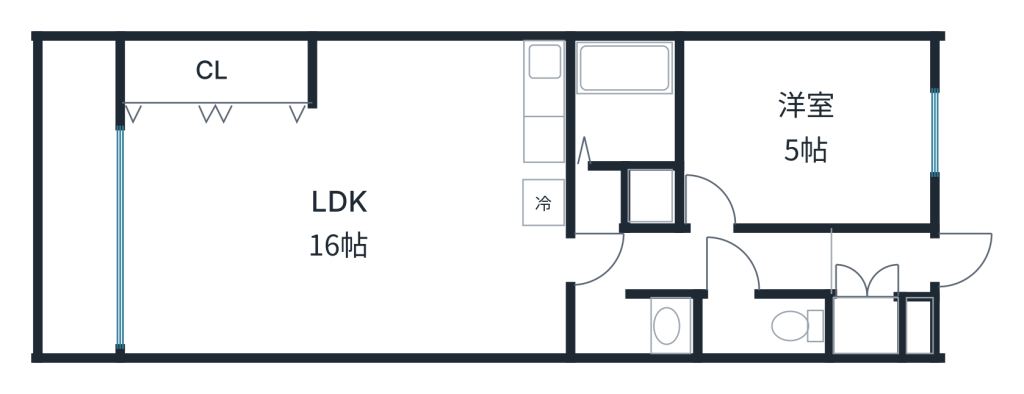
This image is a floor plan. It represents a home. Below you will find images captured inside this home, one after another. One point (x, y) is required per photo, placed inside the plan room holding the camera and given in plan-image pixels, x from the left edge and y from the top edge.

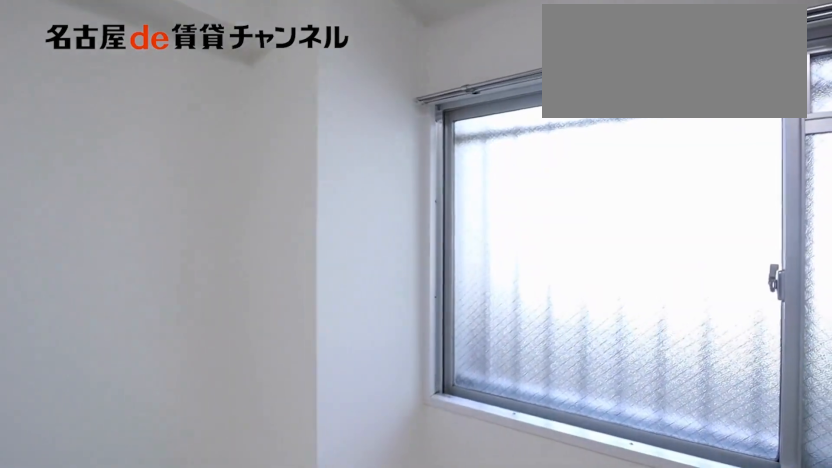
(807, 134)
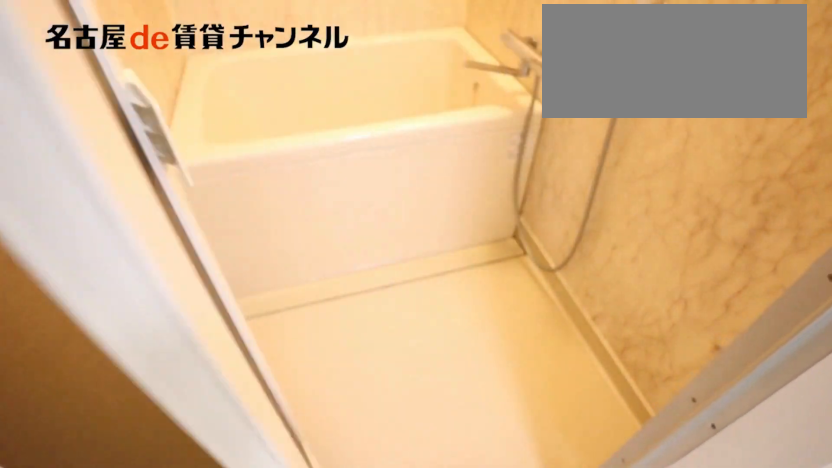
(624, 101)
